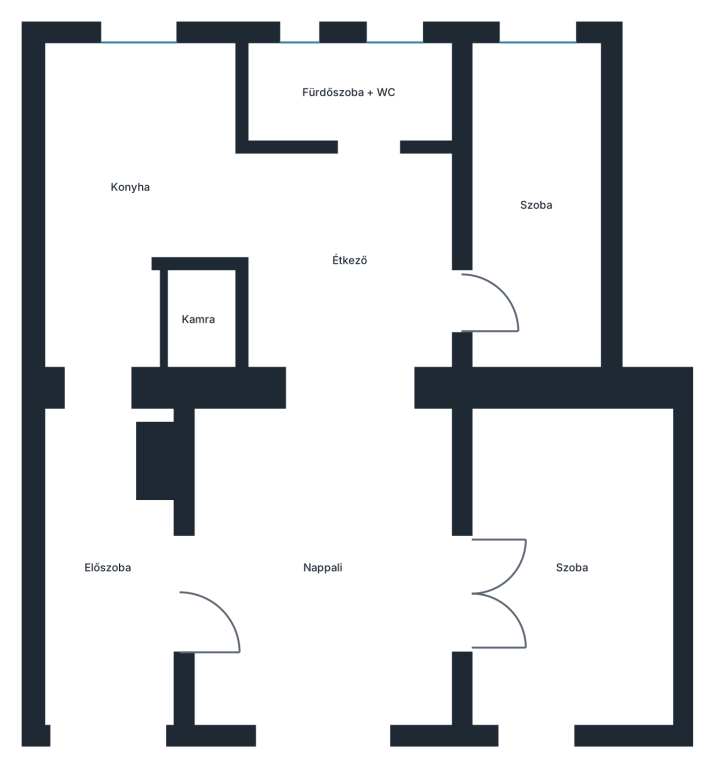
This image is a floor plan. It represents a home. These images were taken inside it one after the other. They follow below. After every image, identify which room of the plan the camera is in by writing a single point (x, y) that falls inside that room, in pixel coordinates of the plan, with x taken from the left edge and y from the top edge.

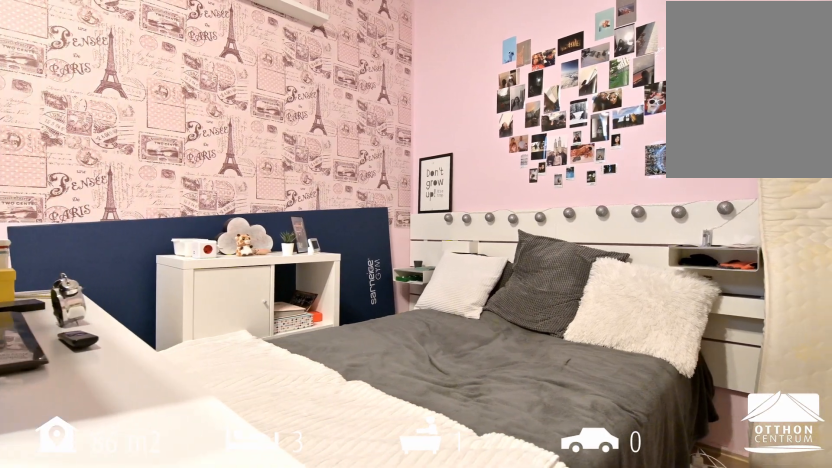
(555, 565)
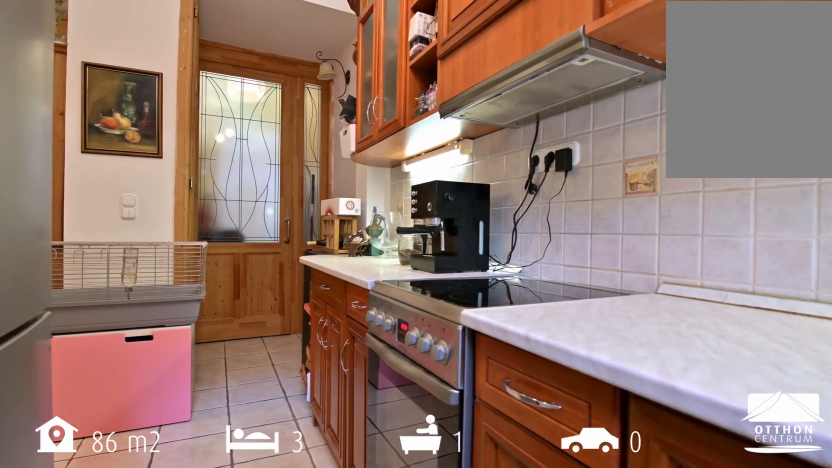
(142, 194)
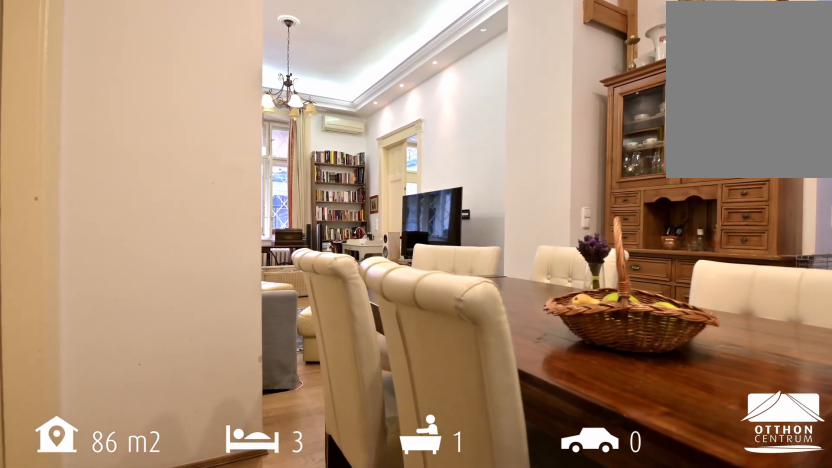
(354, 255)
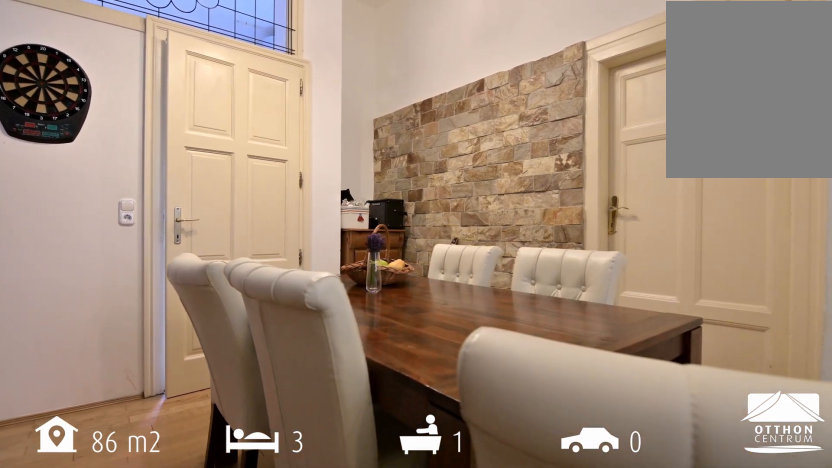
(354, 255)
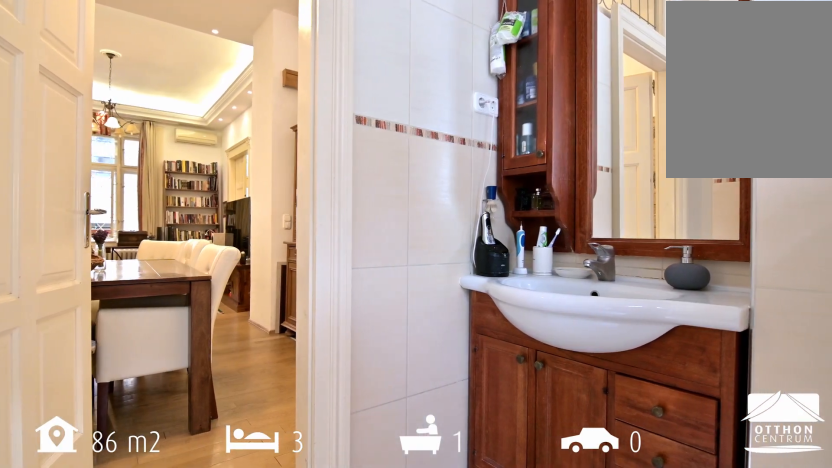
(355, 96)
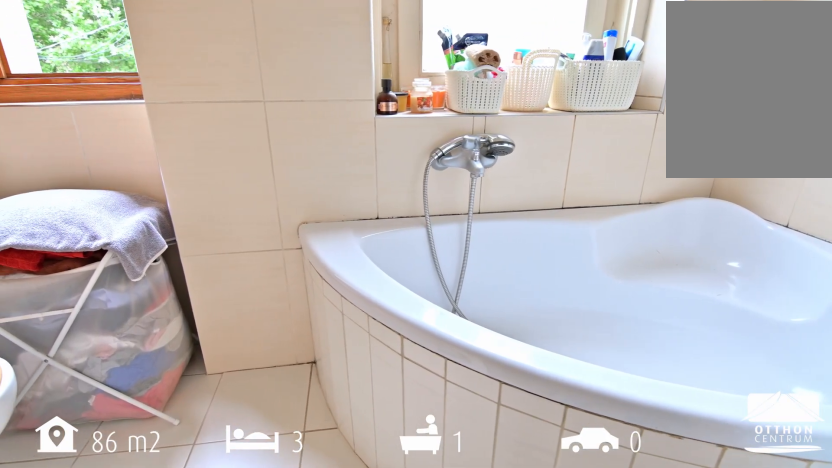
(355, 97)
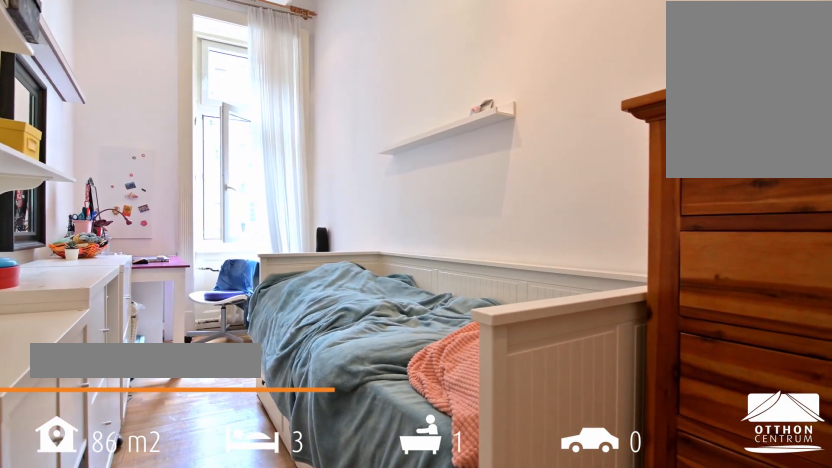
(550, 212)
